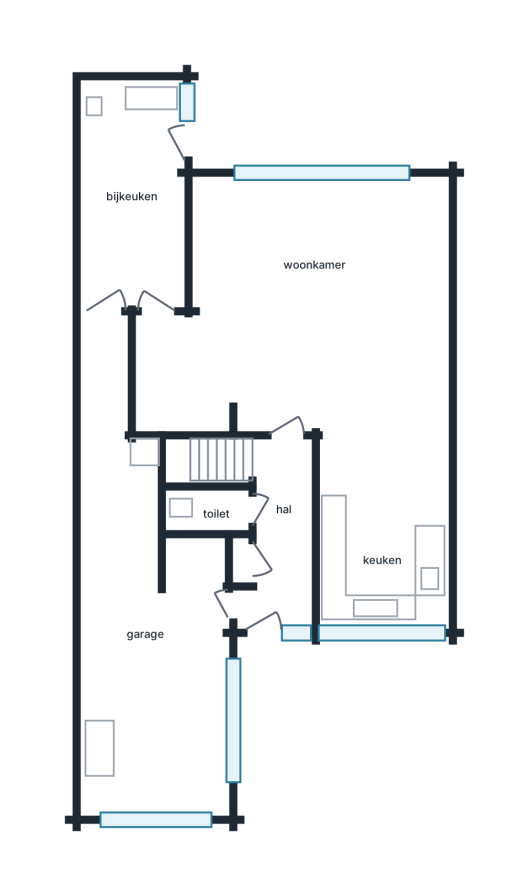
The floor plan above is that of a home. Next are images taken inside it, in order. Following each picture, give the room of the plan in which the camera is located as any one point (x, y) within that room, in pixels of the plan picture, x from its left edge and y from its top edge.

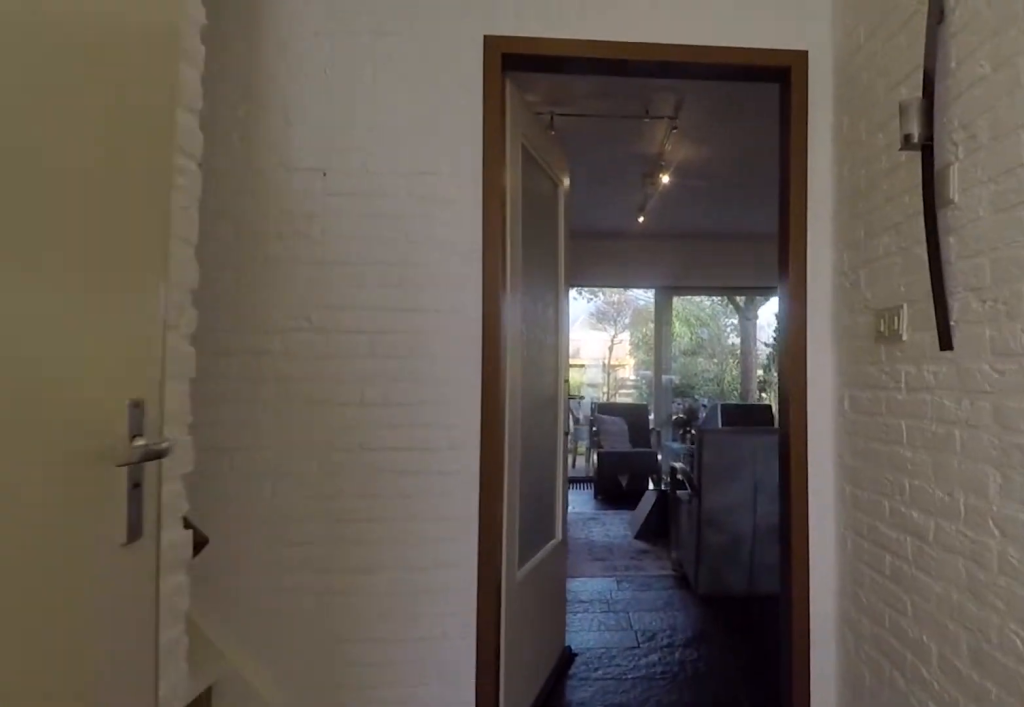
(279, 534)
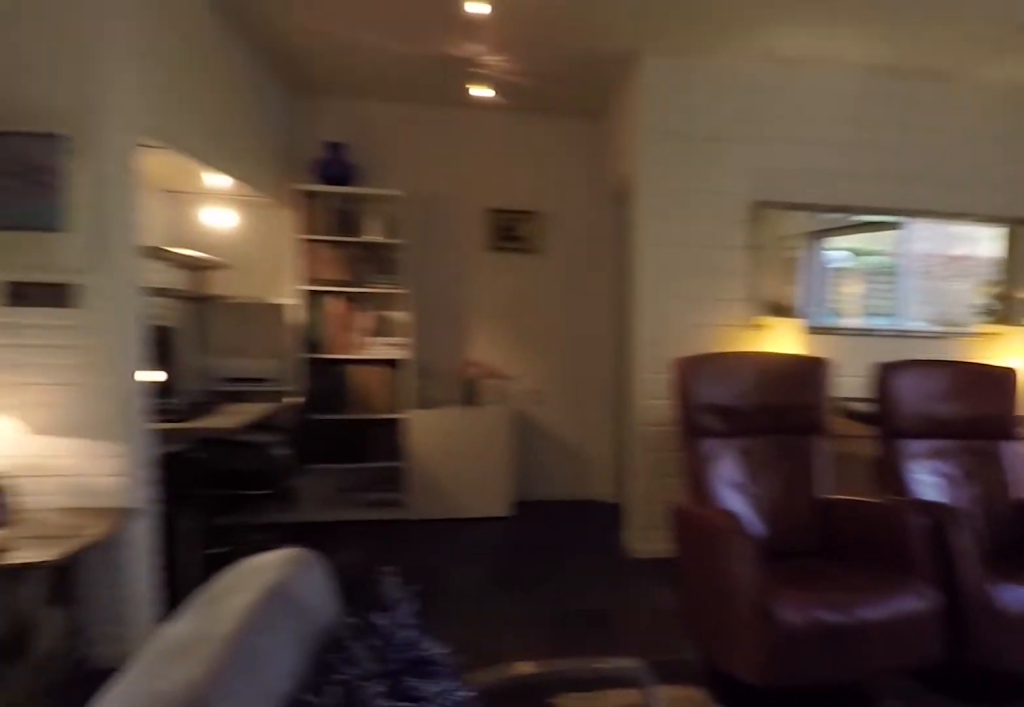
(223, 351)
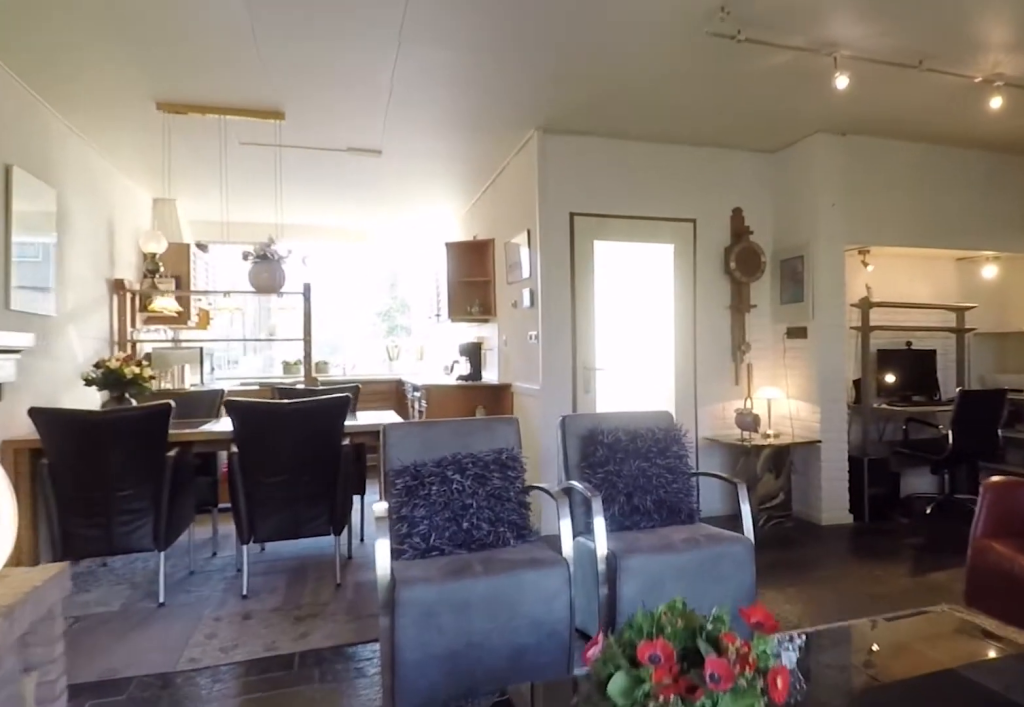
(228, 338)
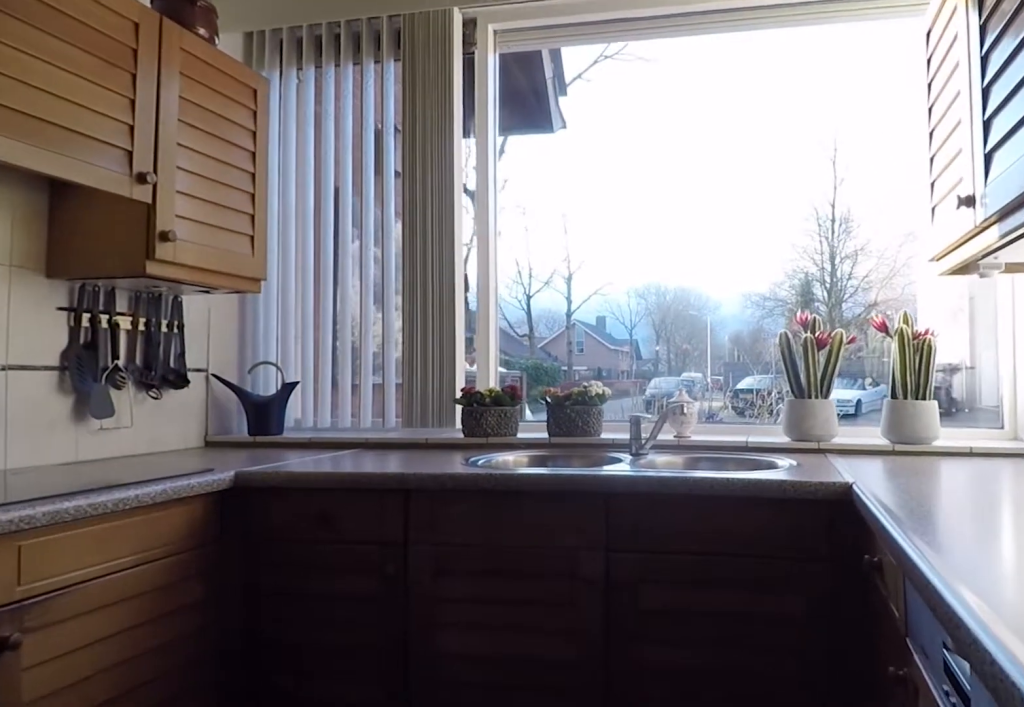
(381, 529)
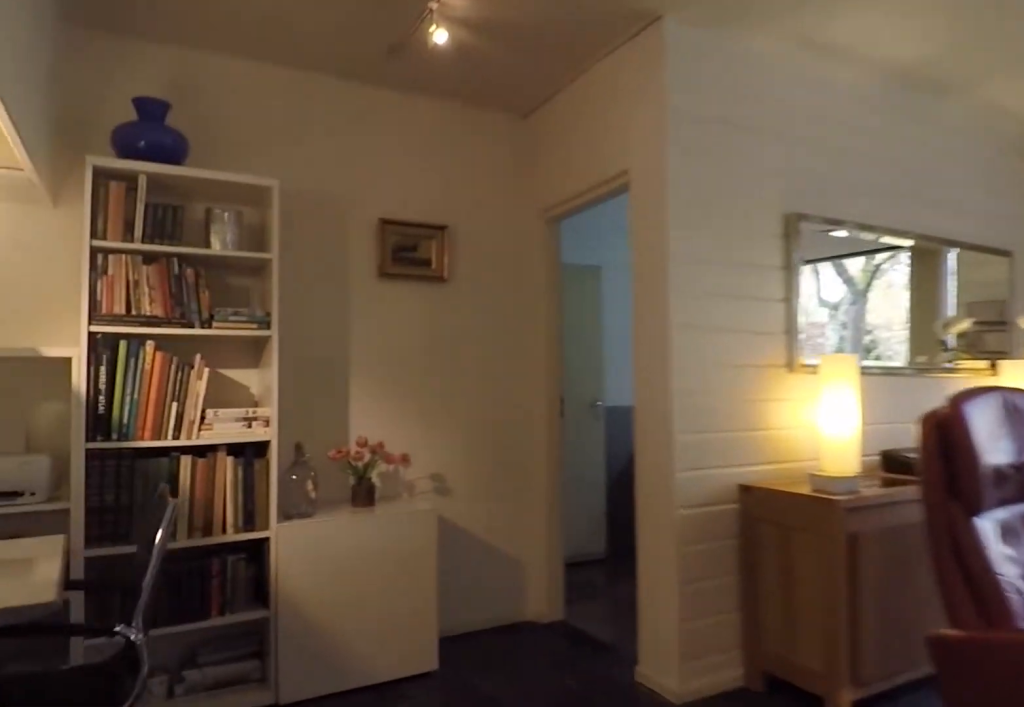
(219, 351)
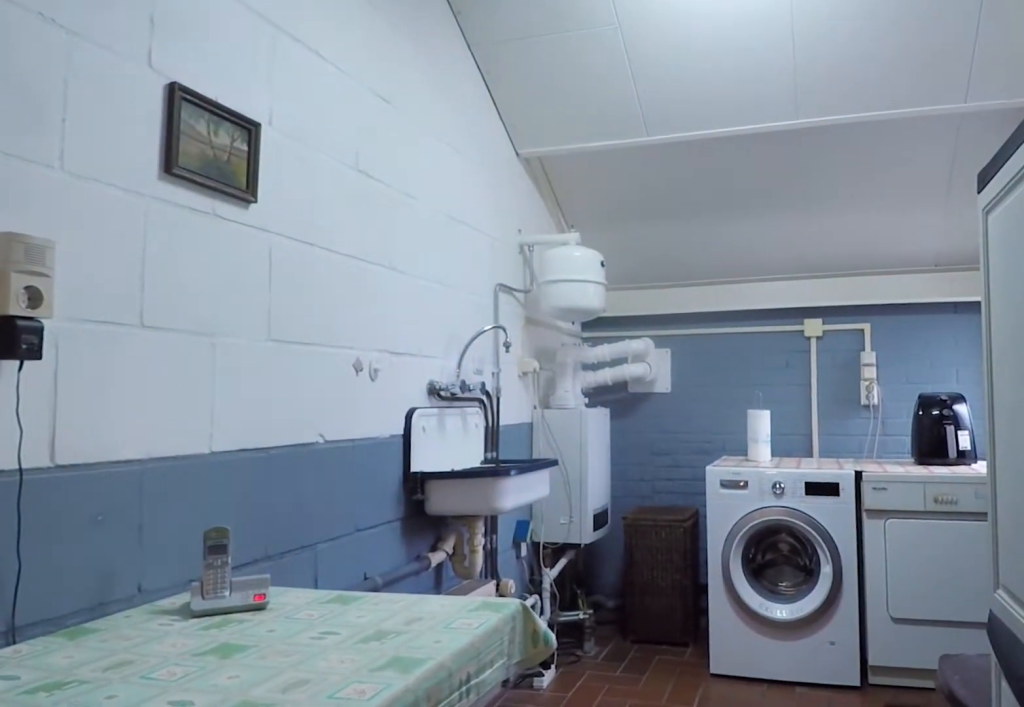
(132, 195)
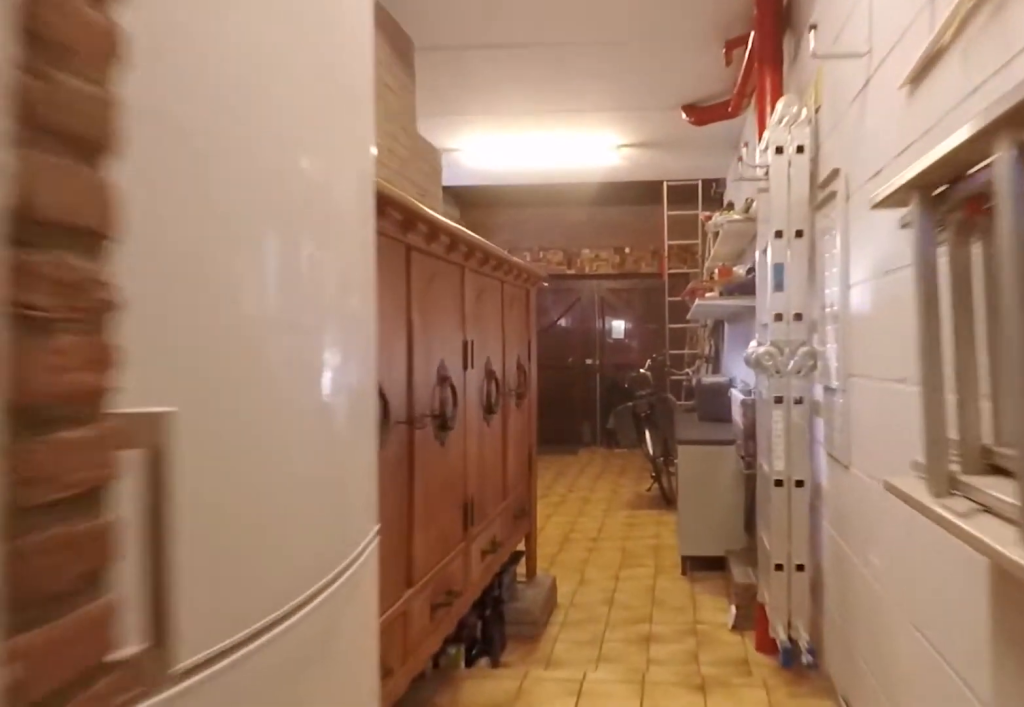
(148, 613)
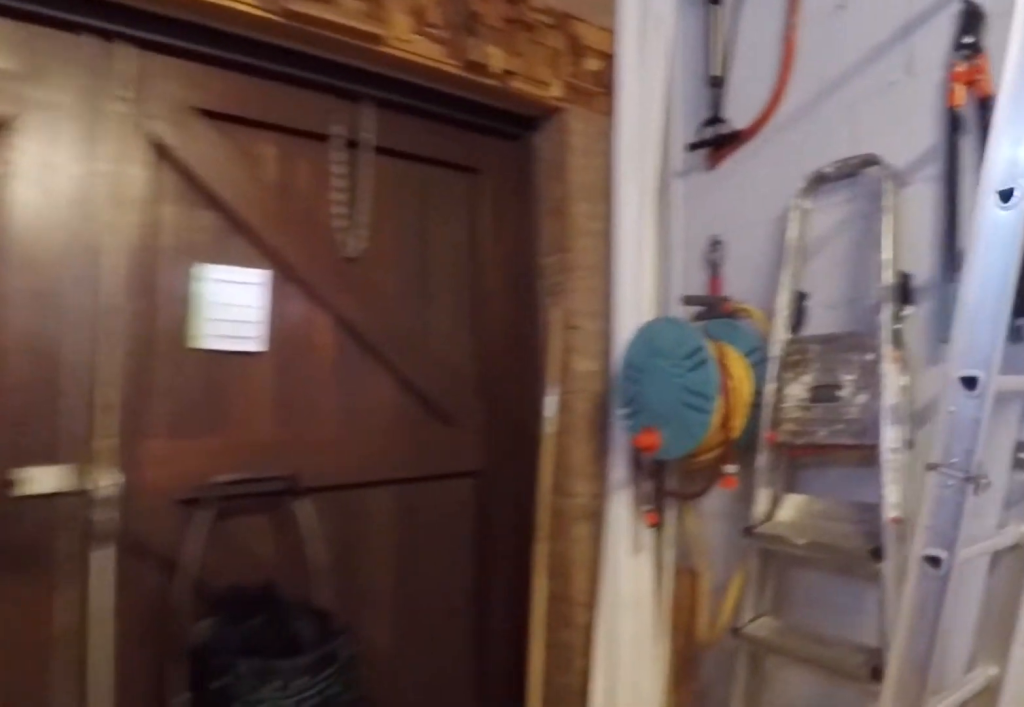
(148, 613)
